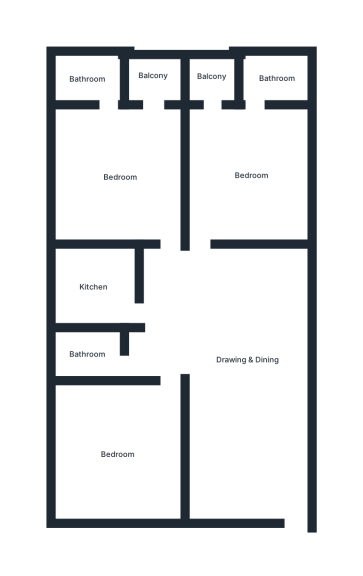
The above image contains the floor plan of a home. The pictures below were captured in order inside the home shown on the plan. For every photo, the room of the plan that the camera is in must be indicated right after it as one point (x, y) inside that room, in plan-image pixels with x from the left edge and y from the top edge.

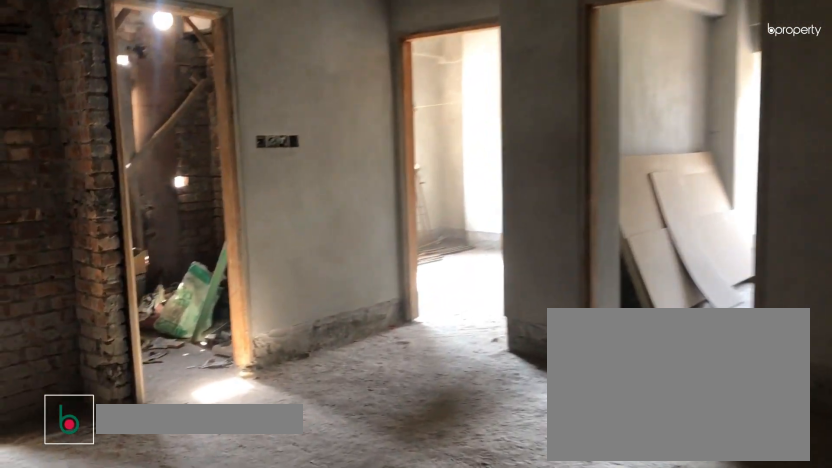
(250, 359)
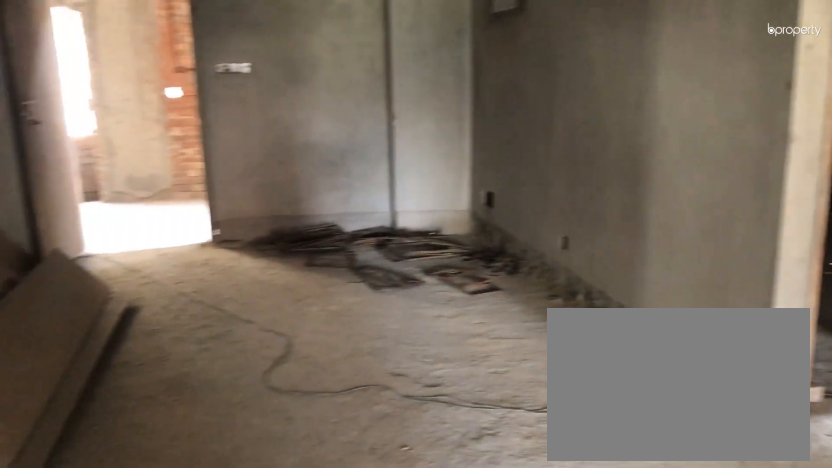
(249, 359)
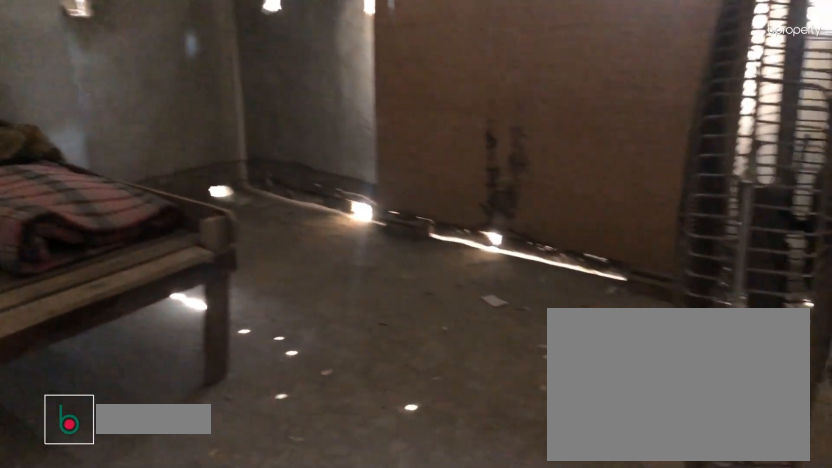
(118, 454)
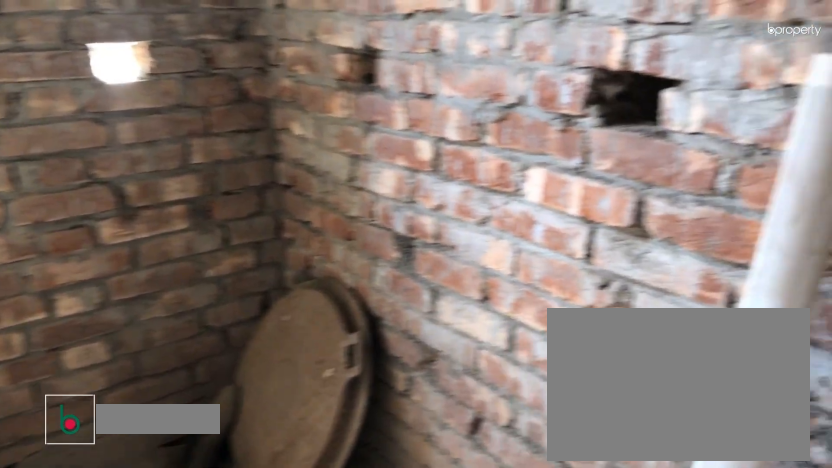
(88, 352)
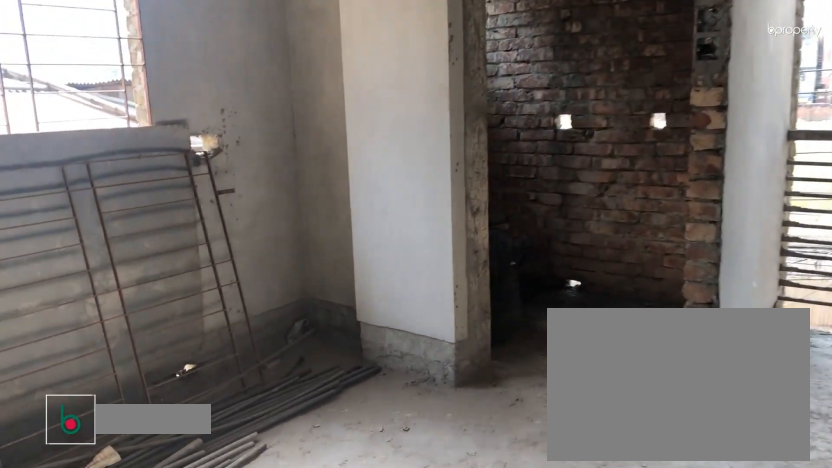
(122, 176)
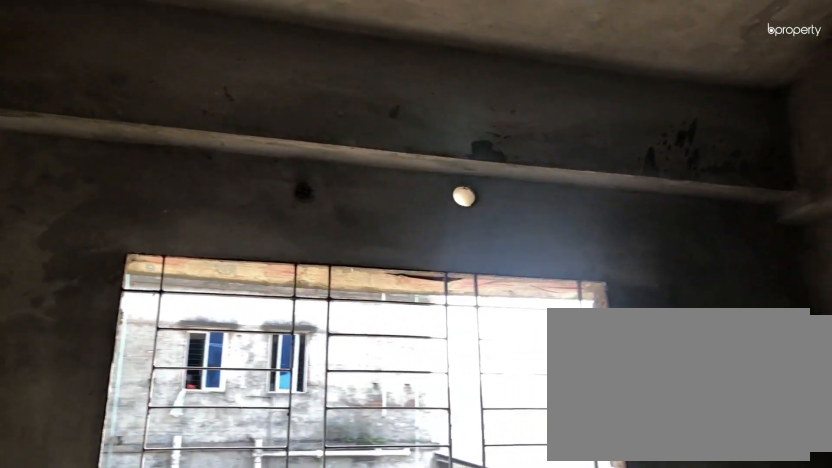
(122, 176)
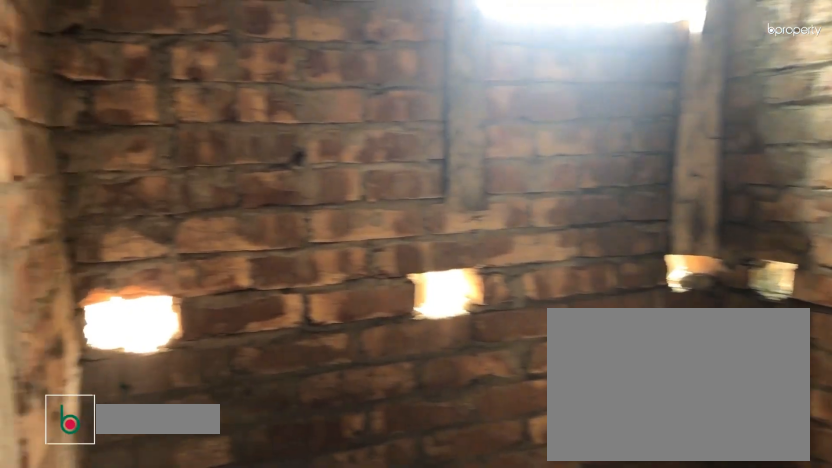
(88, 79)
